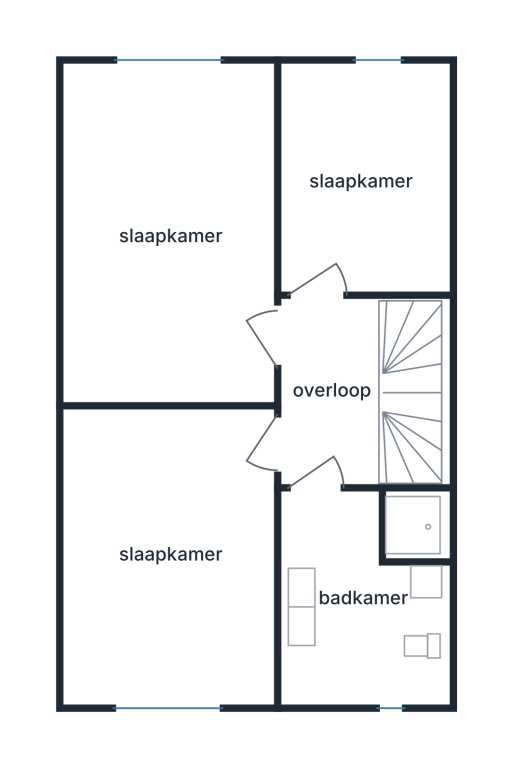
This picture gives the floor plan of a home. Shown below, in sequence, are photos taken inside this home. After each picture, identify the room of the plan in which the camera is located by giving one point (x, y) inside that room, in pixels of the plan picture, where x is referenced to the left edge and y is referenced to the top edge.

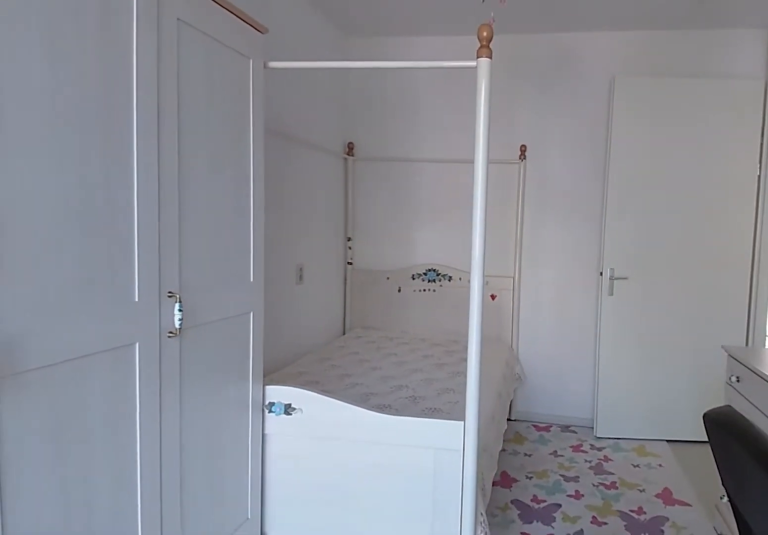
(170, 590)
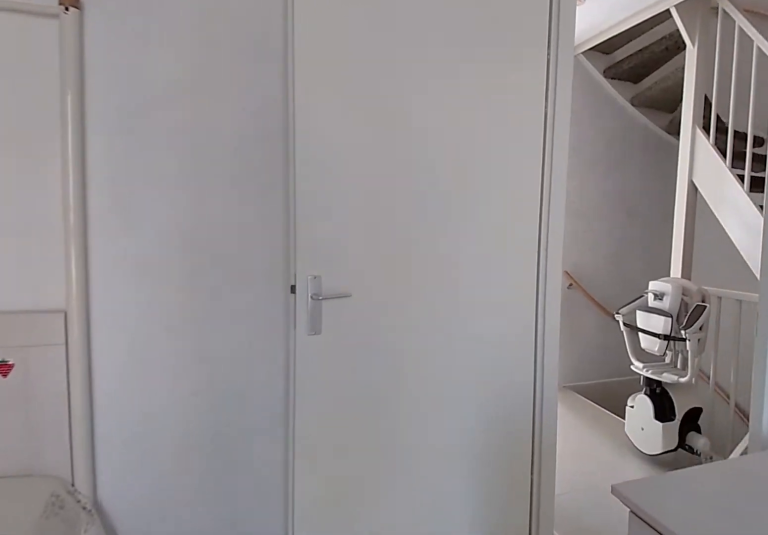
(170, 590)
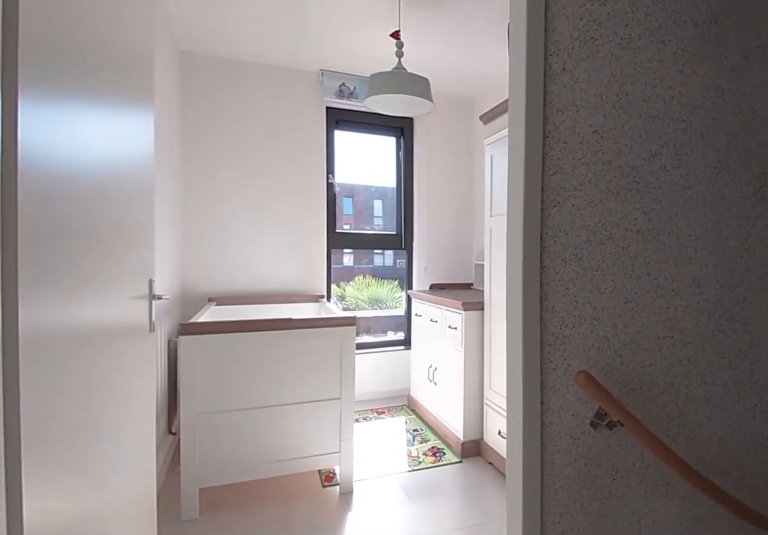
(363, 390)
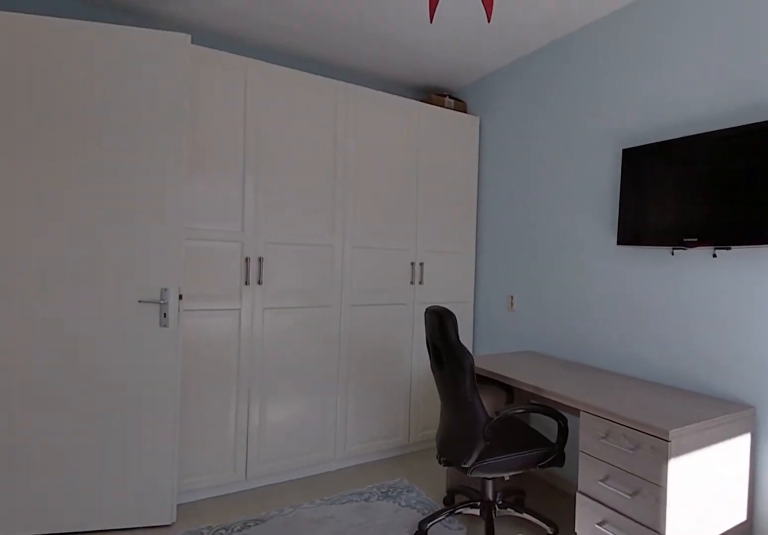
(73, 238)
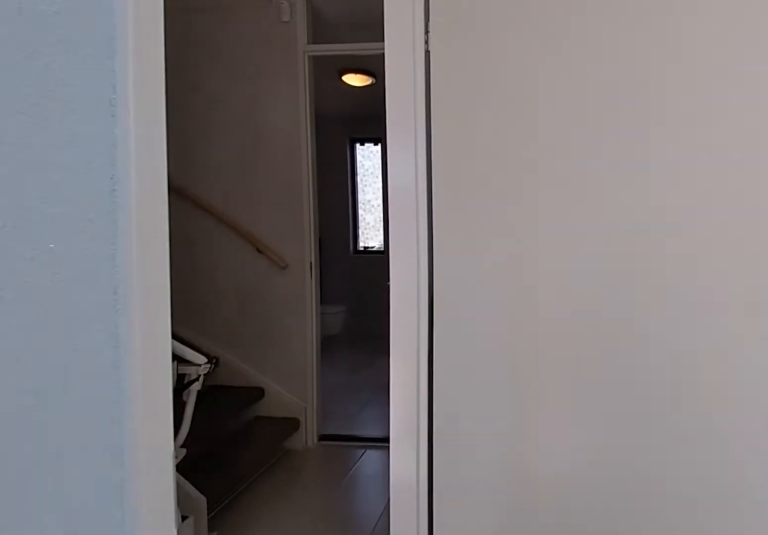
(125, 163)
